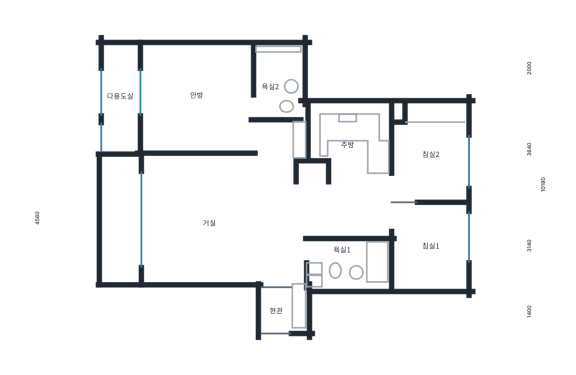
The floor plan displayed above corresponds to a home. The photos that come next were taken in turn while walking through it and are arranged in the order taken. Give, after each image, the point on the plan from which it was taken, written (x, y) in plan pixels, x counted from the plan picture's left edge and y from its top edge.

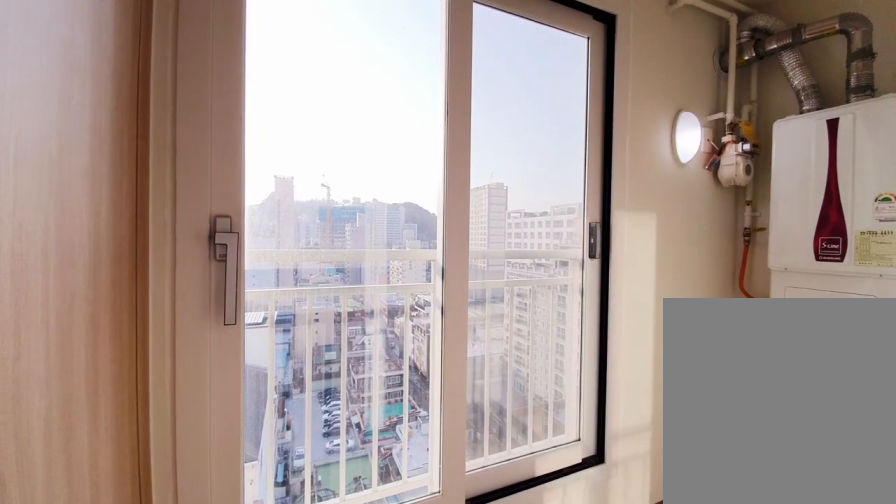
(134, 112)
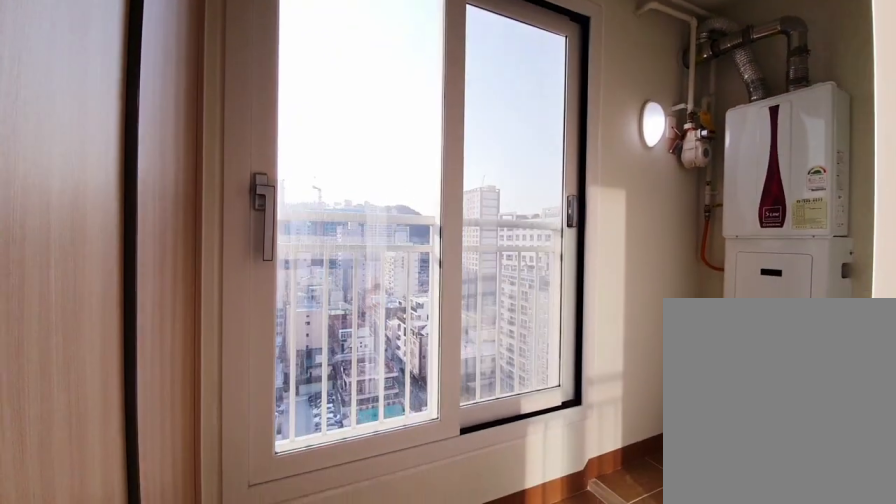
(135, 112)
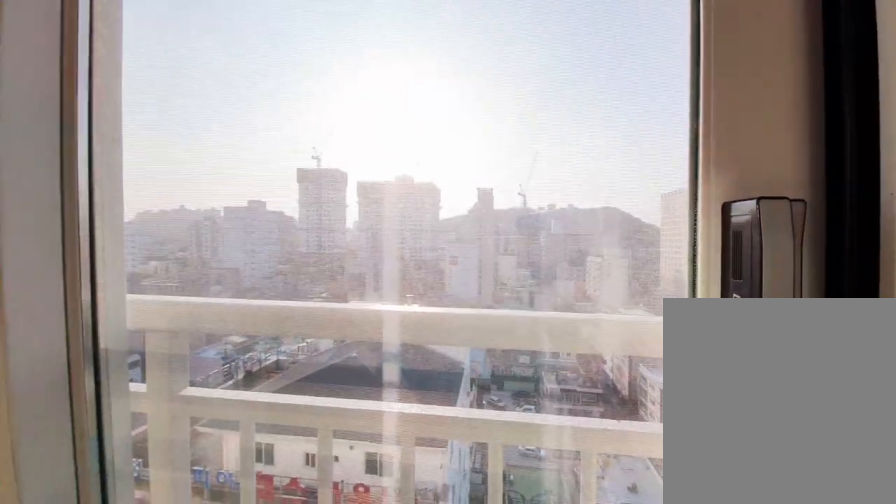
(134, 111)
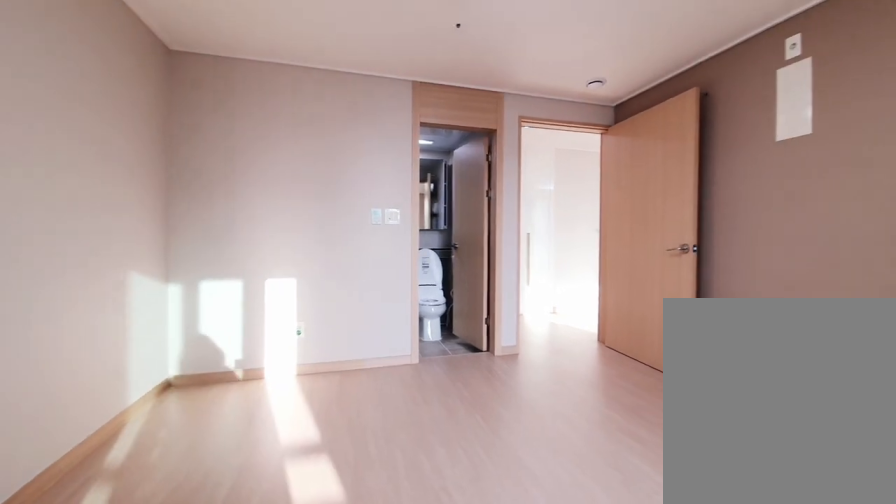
(188, 121)
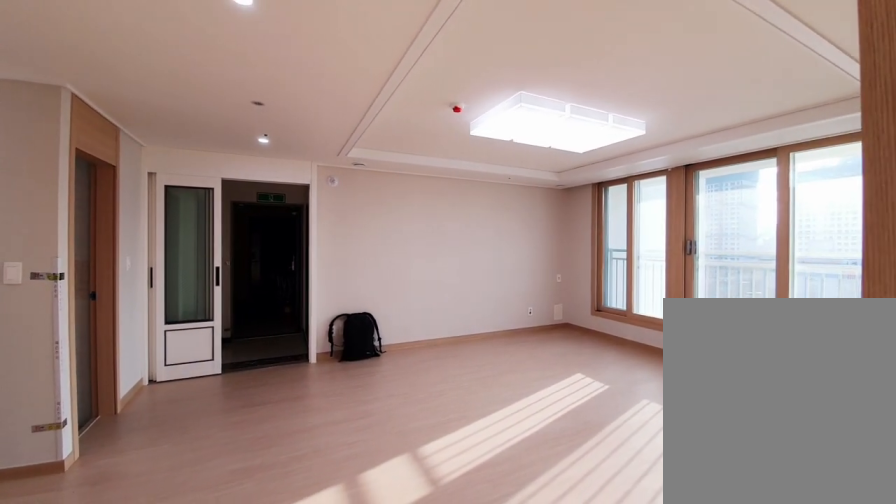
(272, 148)
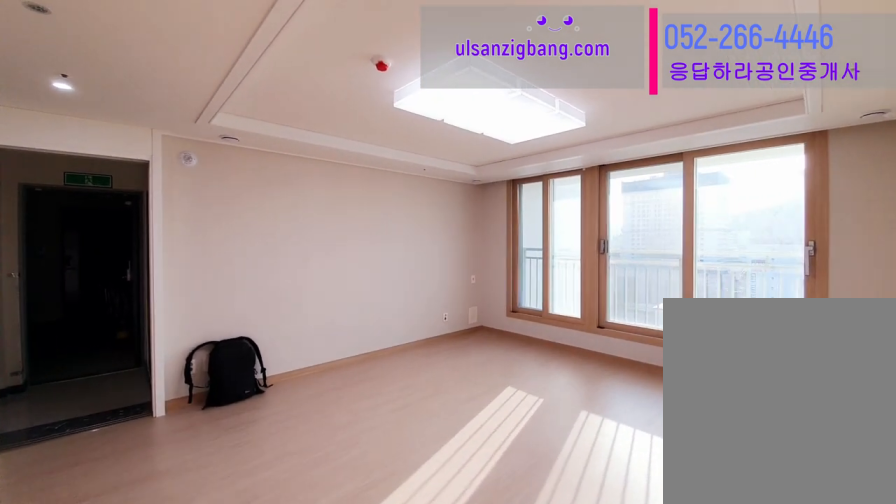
(281, 196)
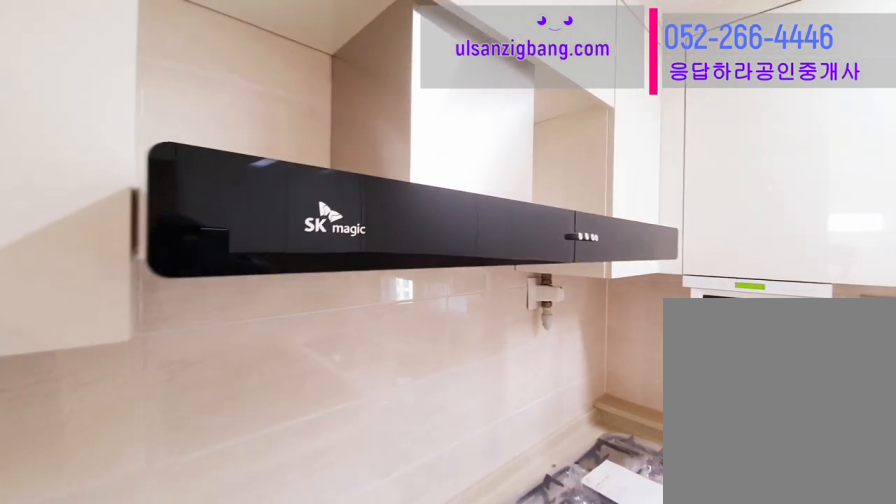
(351, 151)
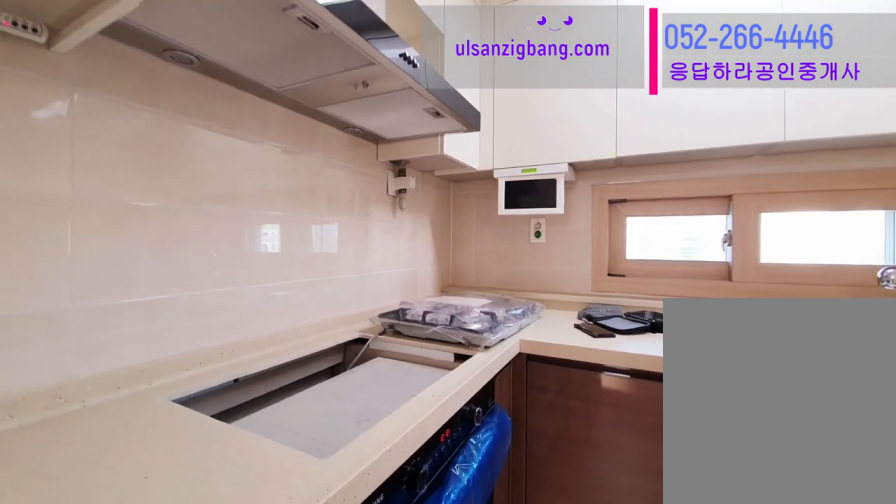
(352, 152)
